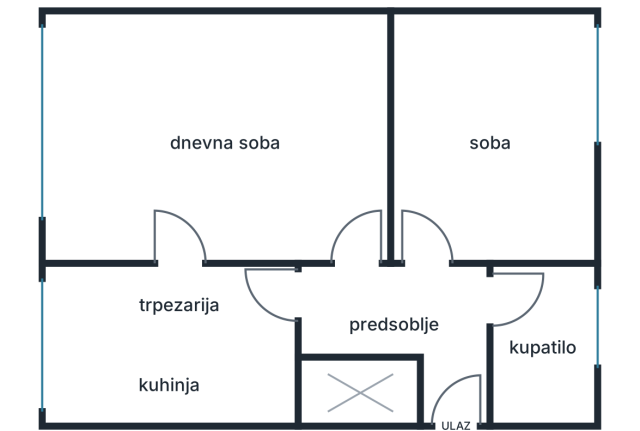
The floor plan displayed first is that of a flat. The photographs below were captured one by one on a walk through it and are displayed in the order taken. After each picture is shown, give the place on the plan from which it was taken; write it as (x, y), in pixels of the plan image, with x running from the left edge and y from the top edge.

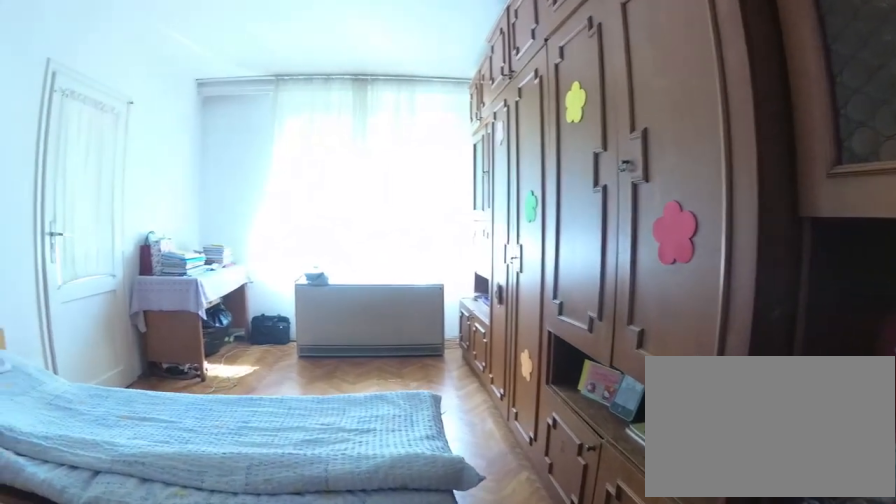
(357, 125)
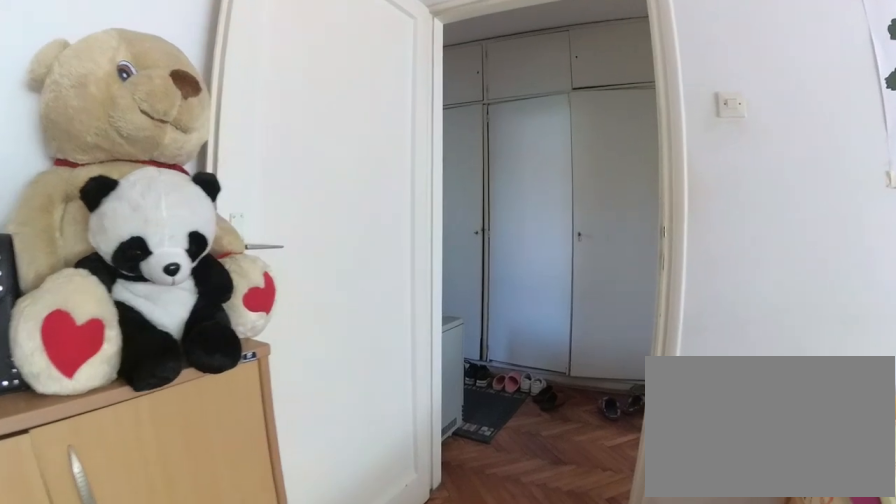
(348, 130)
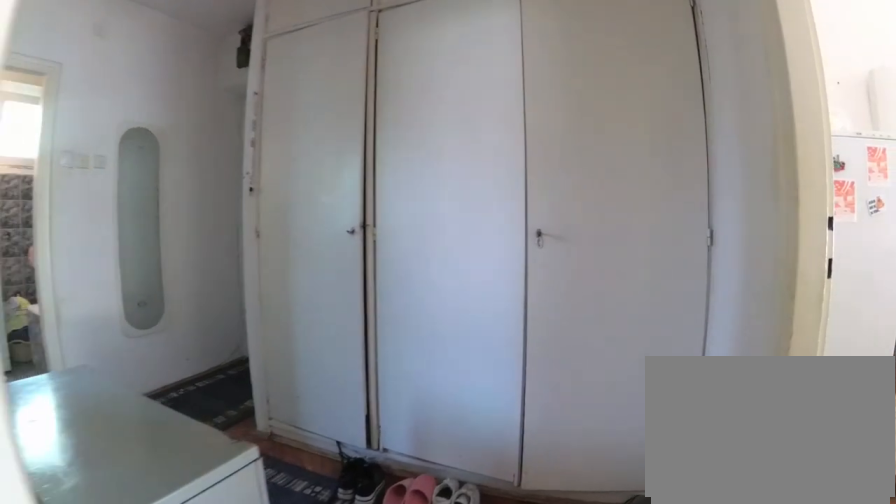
(349, 212)
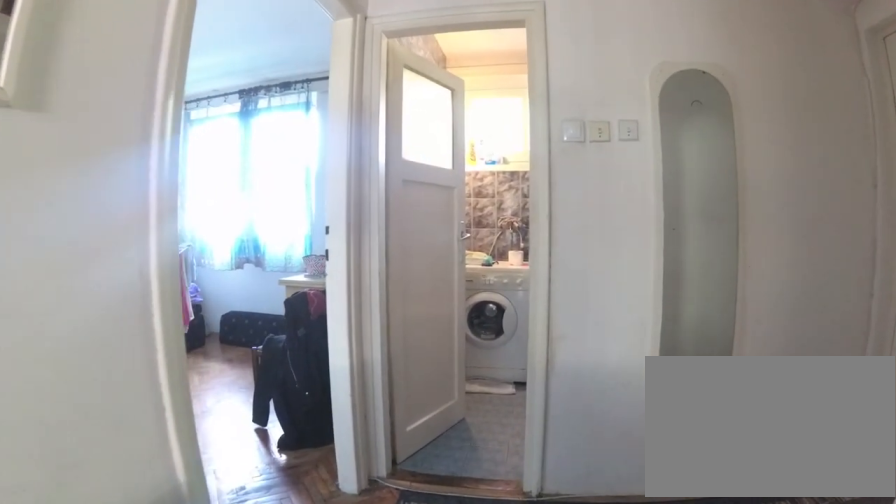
(369, 318)
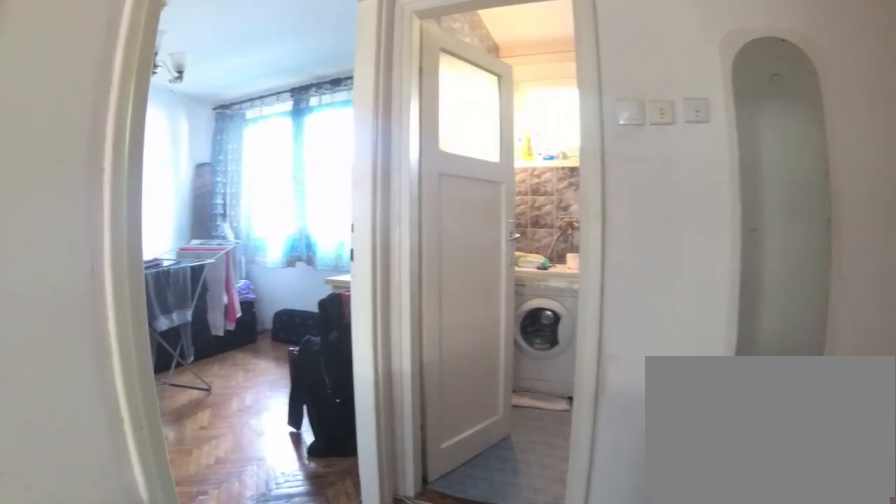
(383, 317)
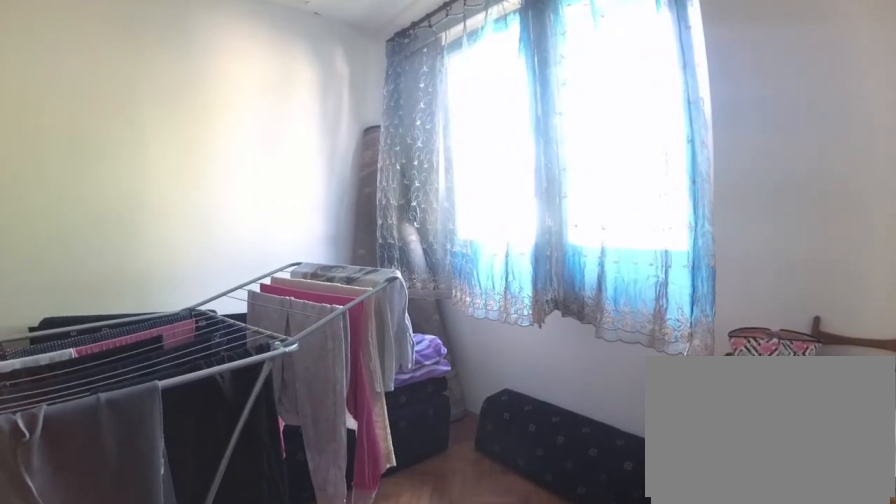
(441, 237)
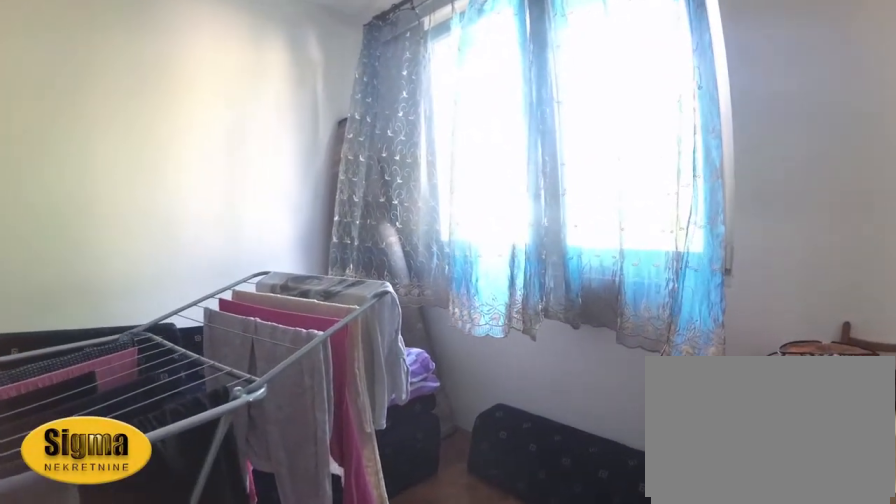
(465, 219)
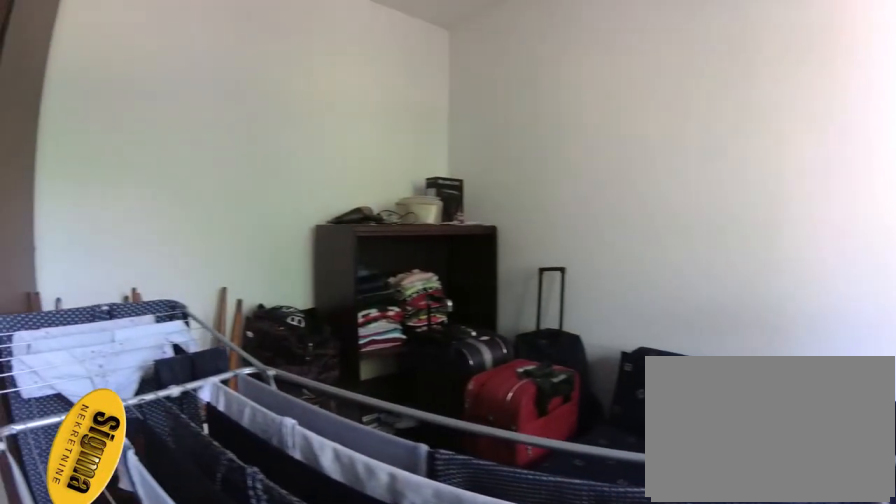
(504, 190)
